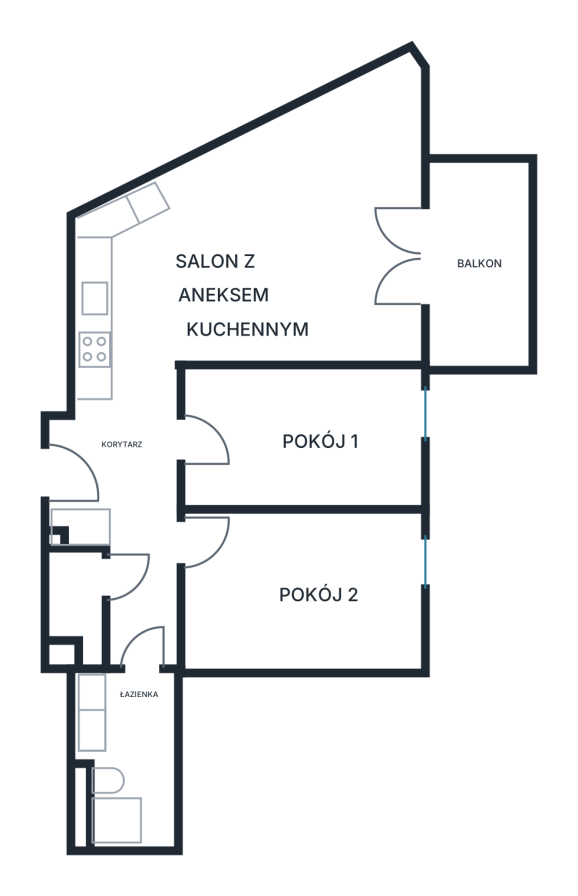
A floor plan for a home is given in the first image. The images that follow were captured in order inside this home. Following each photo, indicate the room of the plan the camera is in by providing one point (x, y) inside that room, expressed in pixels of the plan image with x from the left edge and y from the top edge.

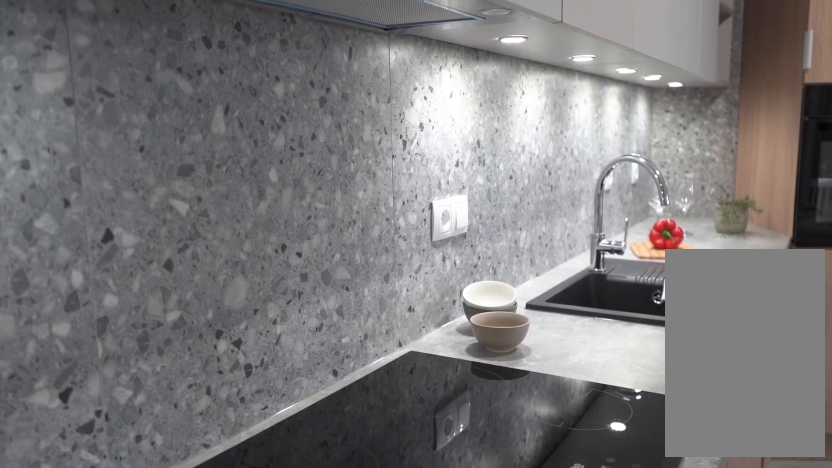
(260, 233)
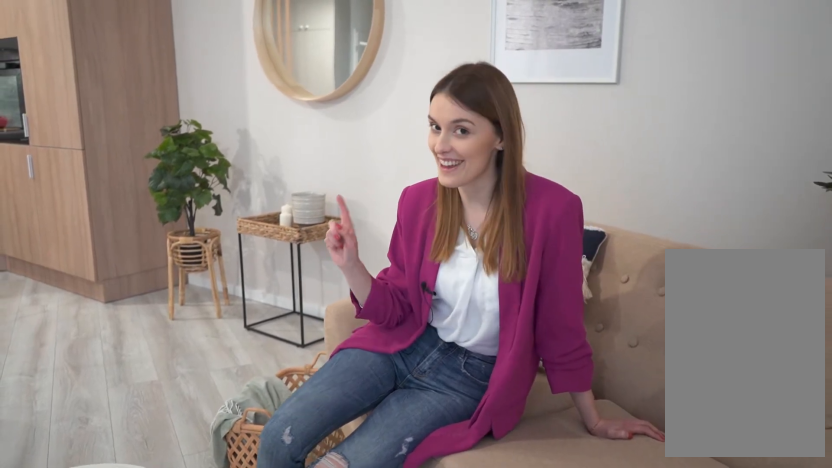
(260, 233)
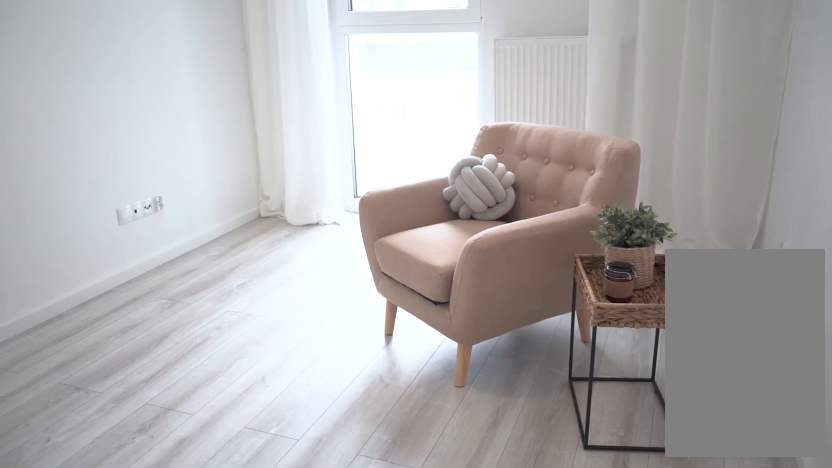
(306, 590)
